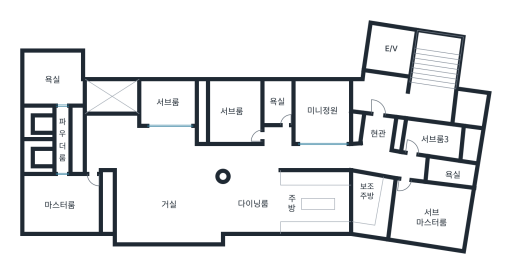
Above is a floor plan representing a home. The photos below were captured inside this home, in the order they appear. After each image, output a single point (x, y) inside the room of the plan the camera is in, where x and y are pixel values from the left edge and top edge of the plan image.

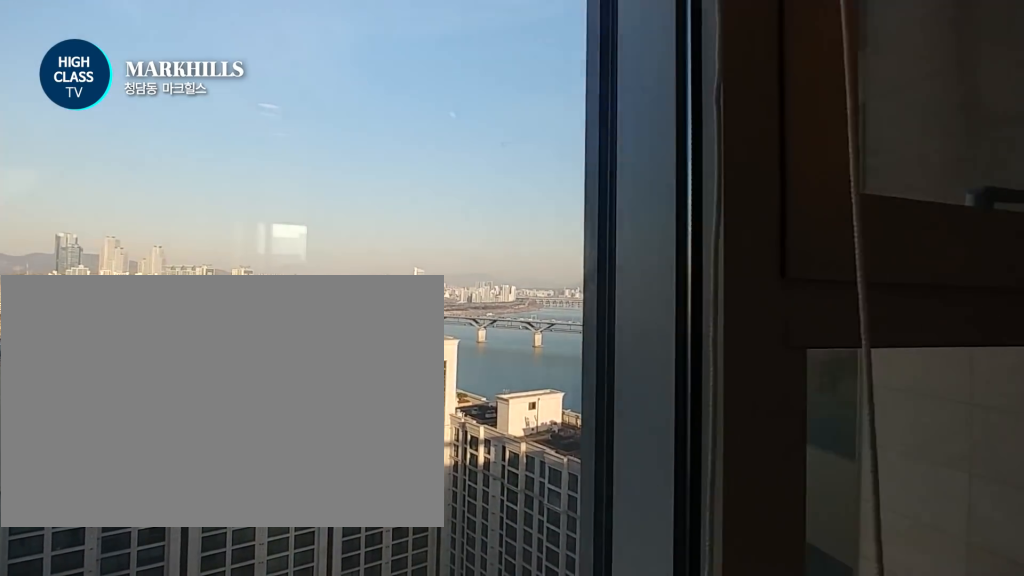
(67, 204)
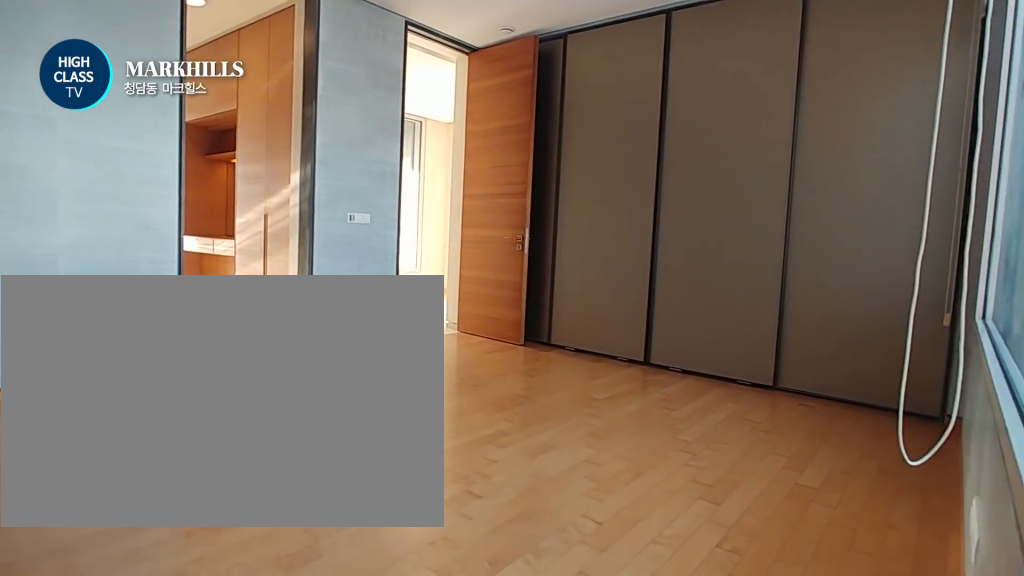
(67, 204)
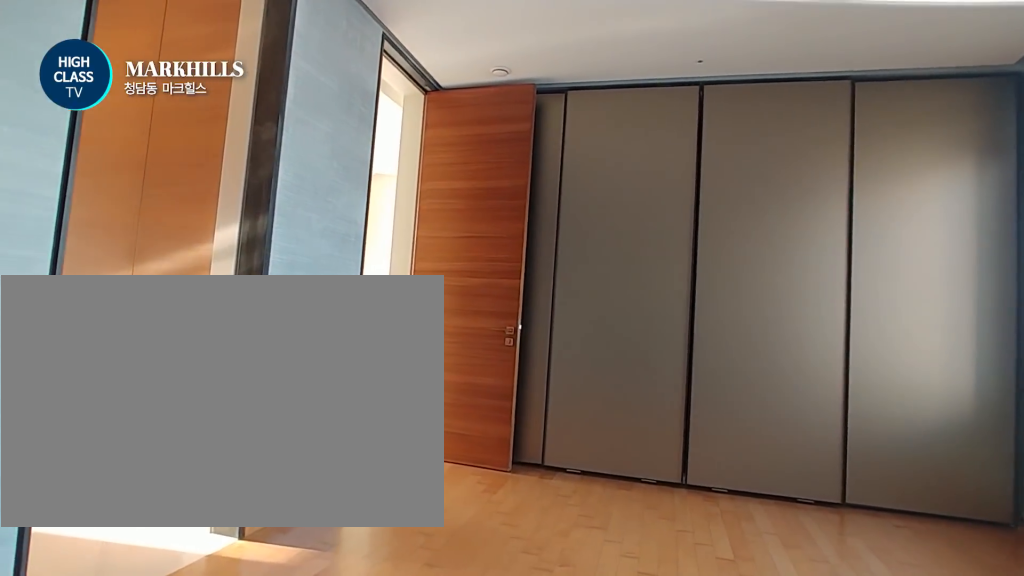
(67, 204)
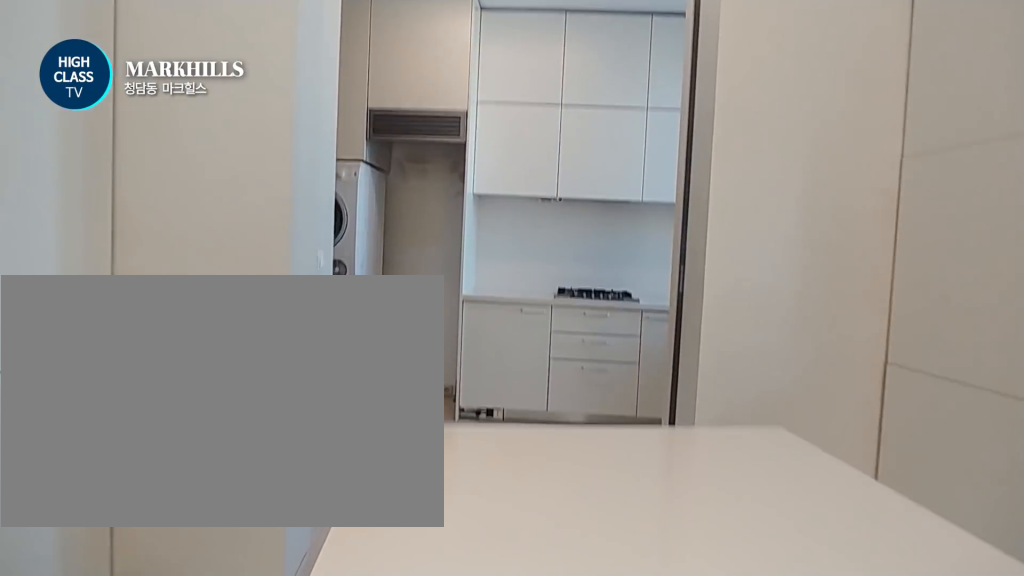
(286, 203)
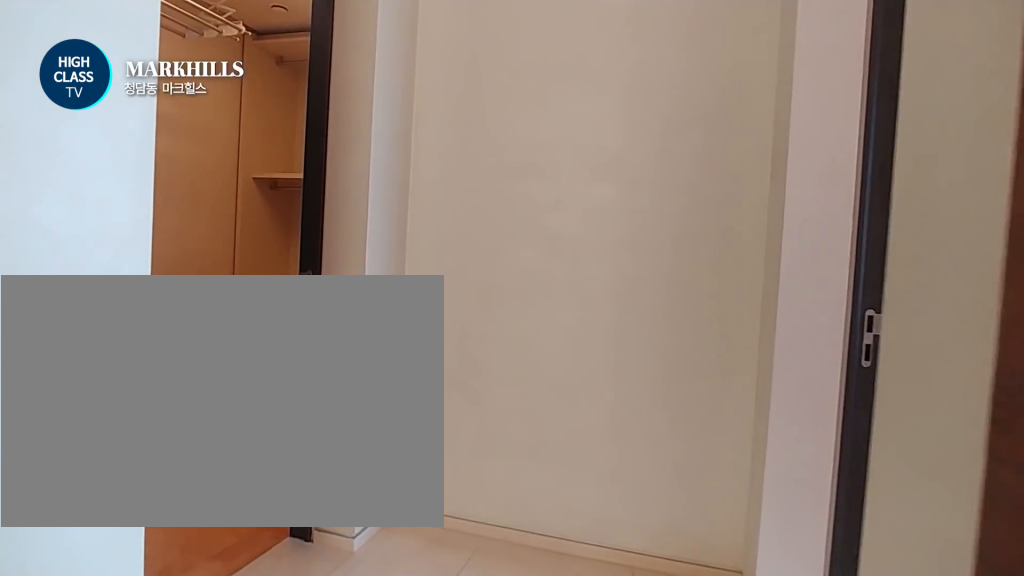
(378, 143)
